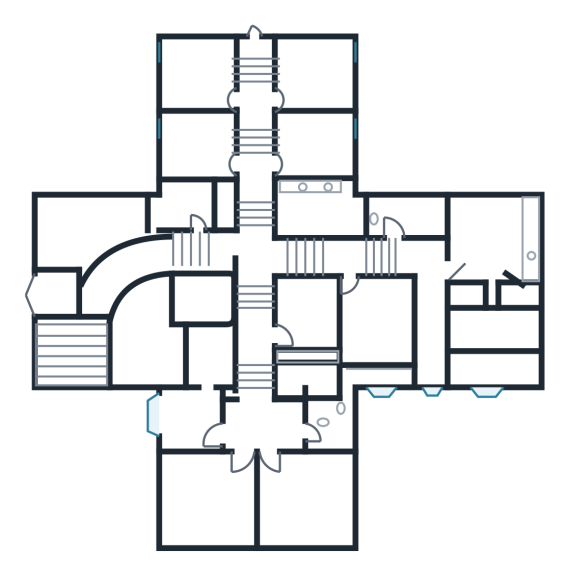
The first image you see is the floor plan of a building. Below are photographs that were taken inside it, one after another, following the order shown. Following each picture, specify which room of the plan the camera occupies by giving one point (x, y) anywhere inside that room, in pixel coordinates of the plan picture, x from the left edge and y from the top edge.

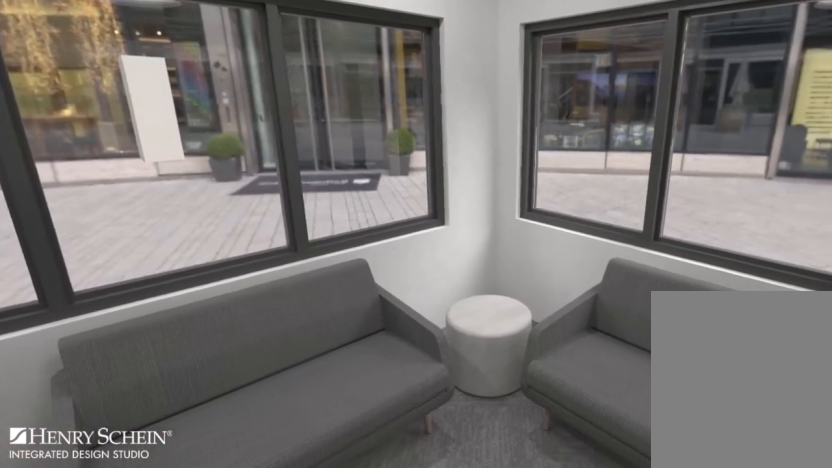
(81, 340)
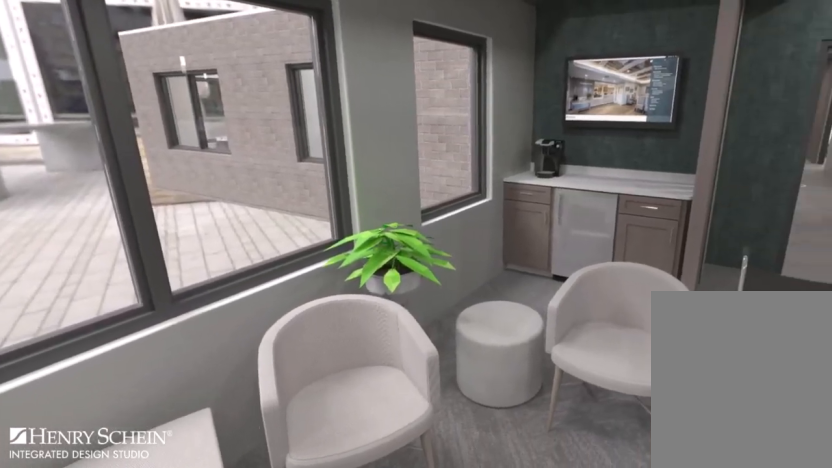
(103, 246)
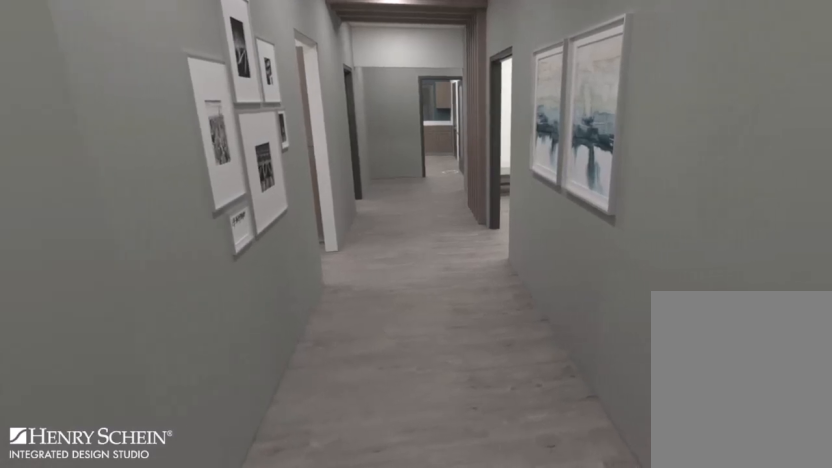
(258, 255)
